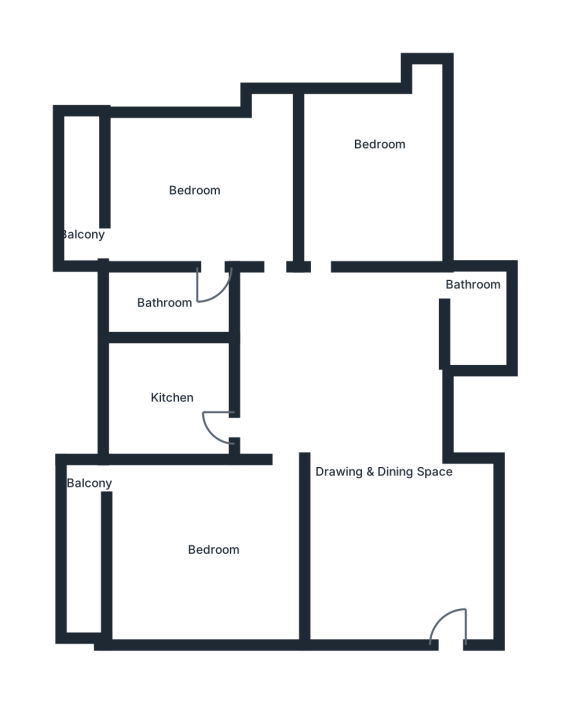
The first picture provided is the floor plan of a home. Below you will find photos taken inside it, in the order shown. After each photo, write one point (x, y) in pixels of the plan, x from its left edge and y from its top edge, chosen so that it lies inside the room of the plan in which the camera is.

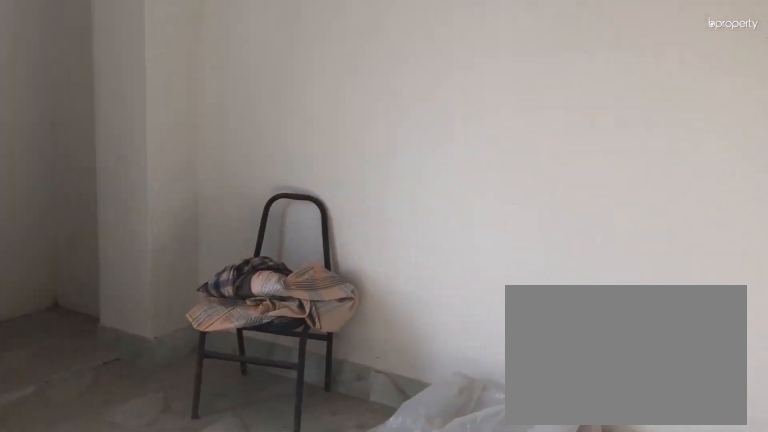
(365, 181)
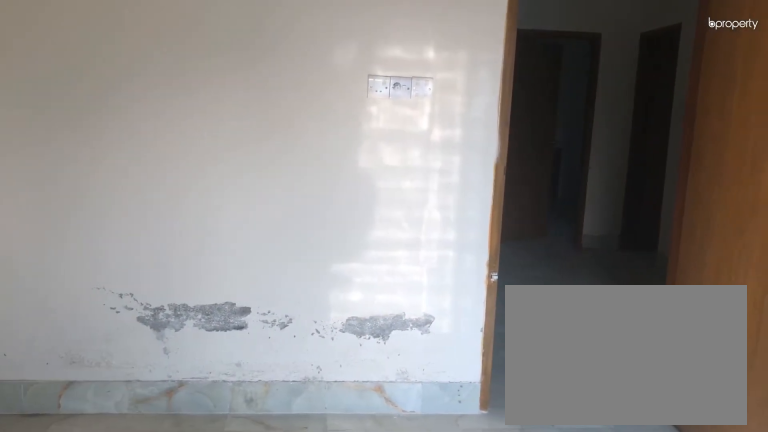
(365, 181)
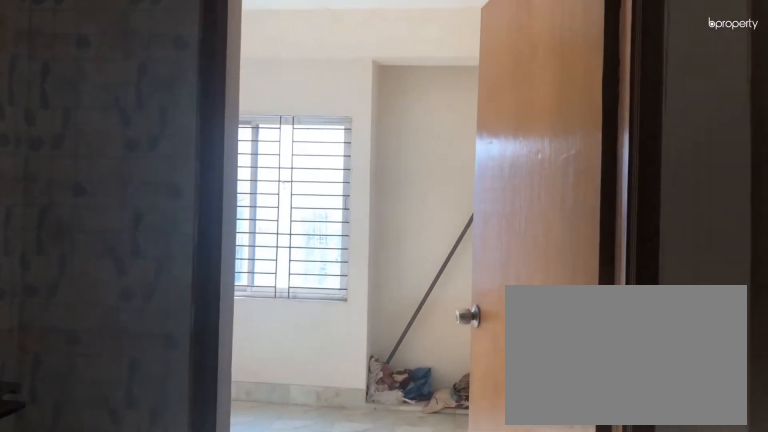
(276, 245)
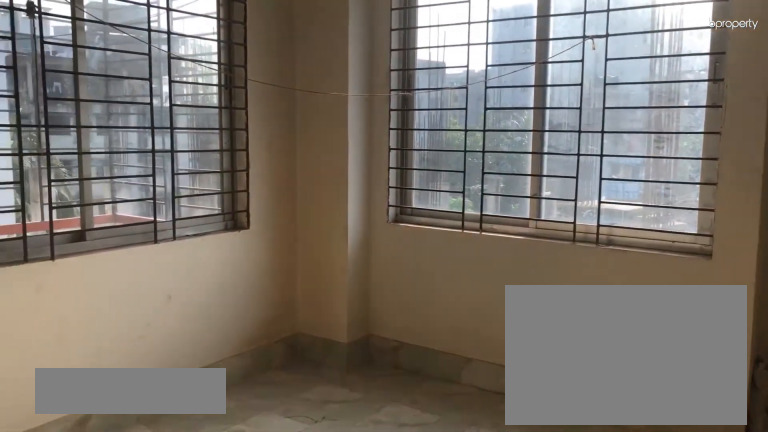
(186, 190)
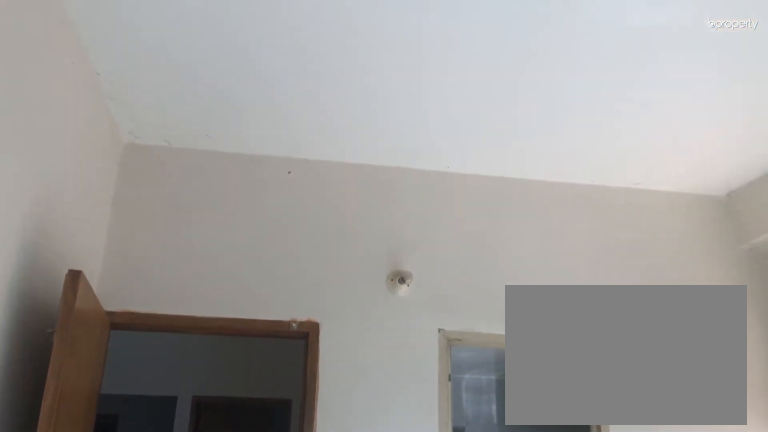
(181, 197)
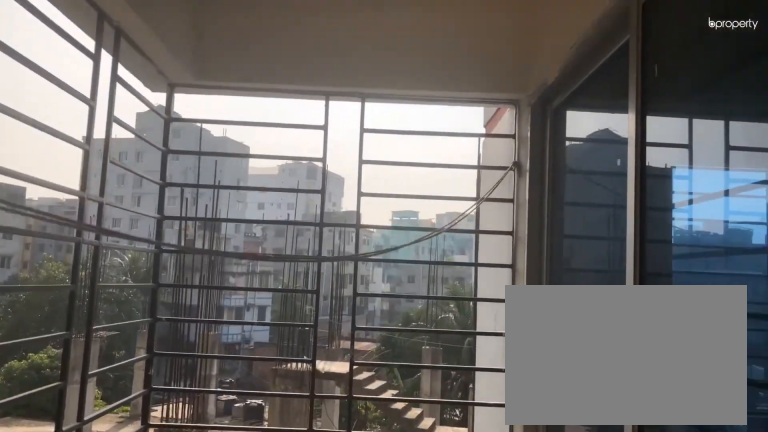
(79, 210)
